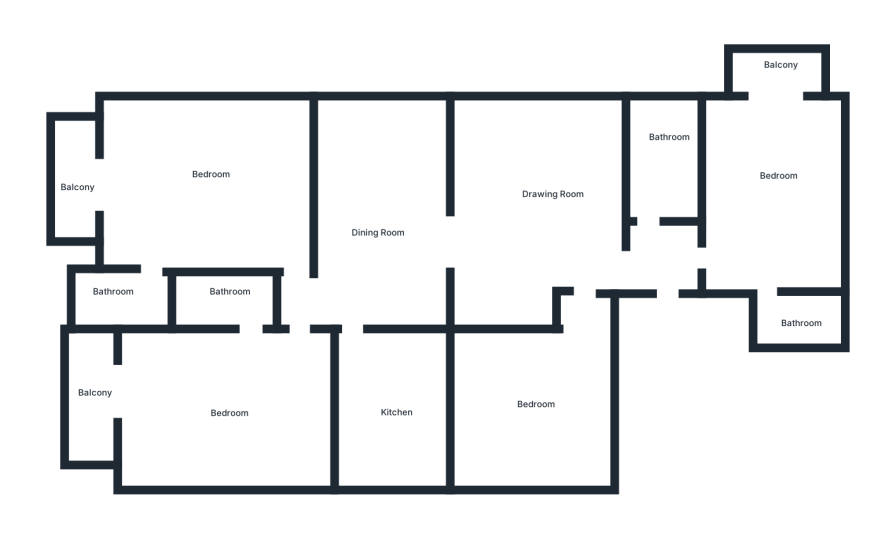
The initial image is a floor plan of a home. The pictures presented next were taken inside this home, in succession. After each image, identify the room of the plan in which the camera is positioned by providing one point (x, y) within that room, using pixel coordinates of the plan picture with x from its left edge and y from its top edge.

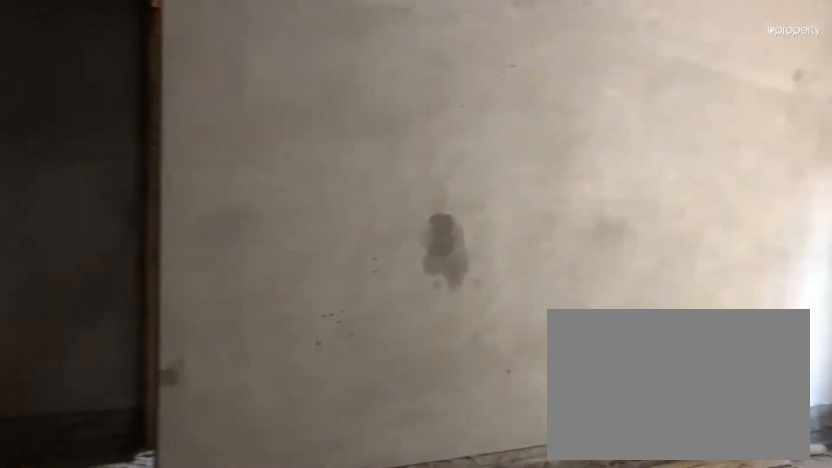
(391, 226)
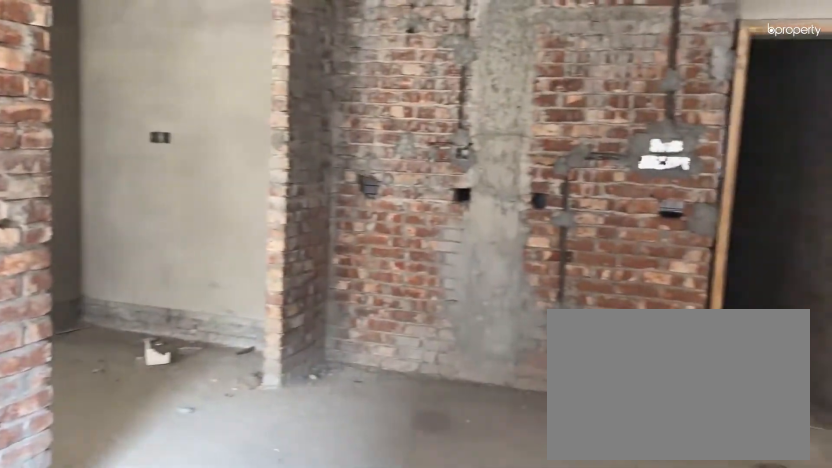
(391, 226)
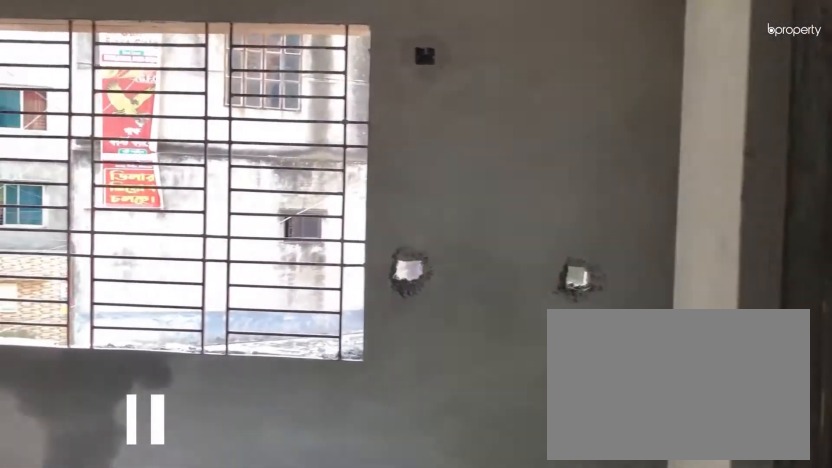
(779, 208)
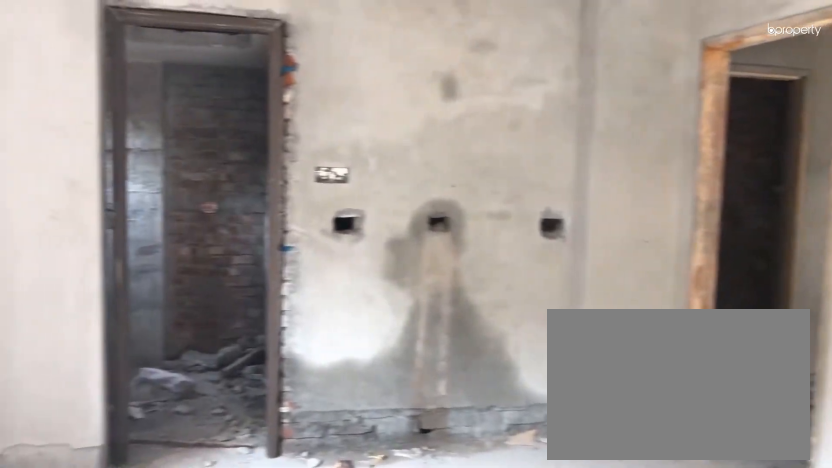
(779, 186)
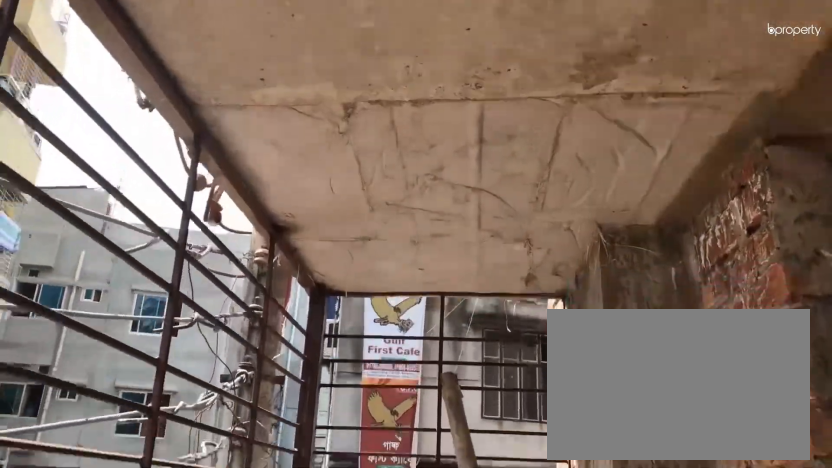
(779, 77)
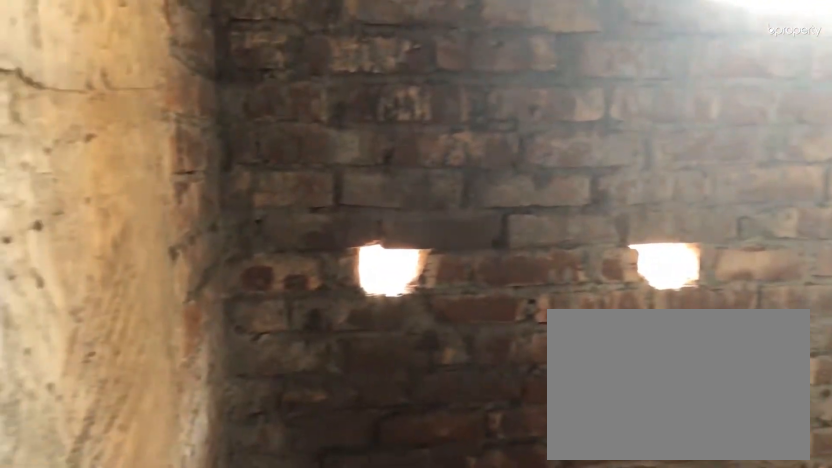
(789, 320)
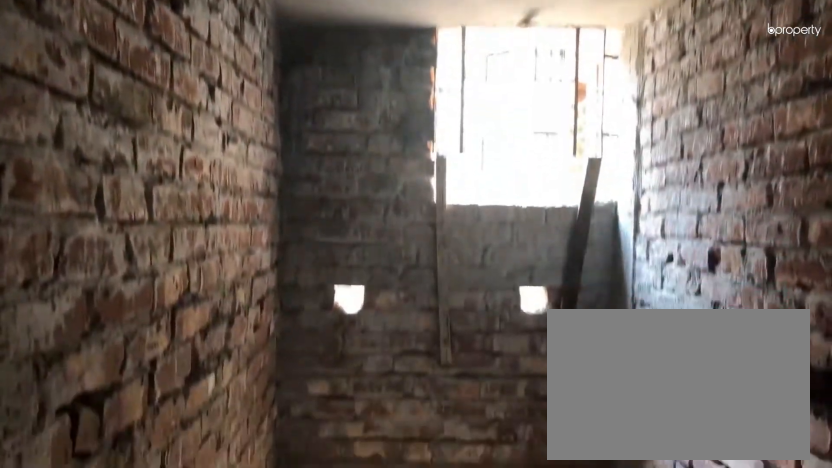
(657, 164)
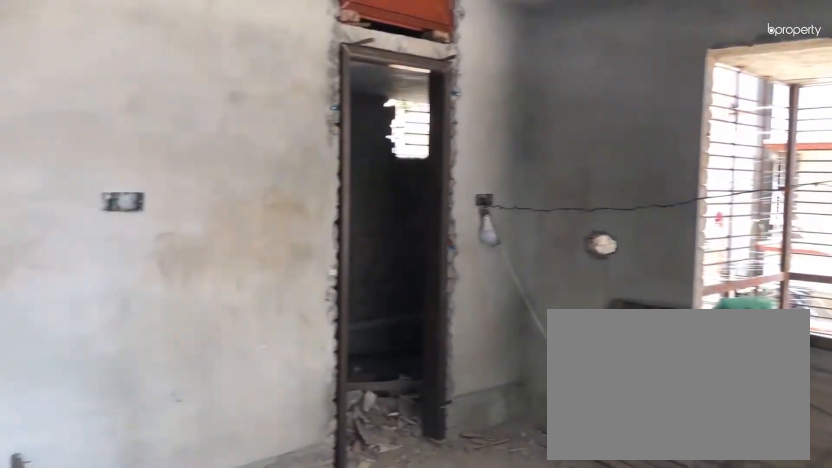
(199, 194)
